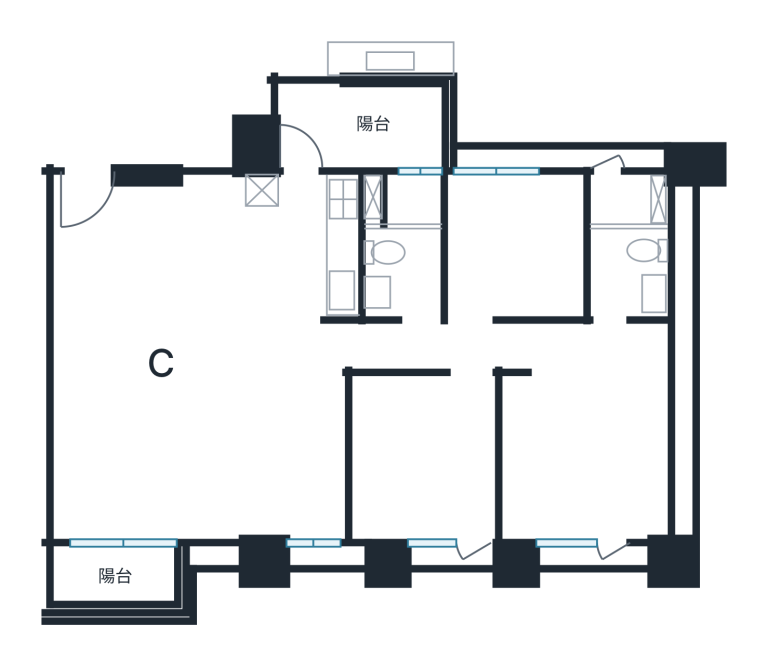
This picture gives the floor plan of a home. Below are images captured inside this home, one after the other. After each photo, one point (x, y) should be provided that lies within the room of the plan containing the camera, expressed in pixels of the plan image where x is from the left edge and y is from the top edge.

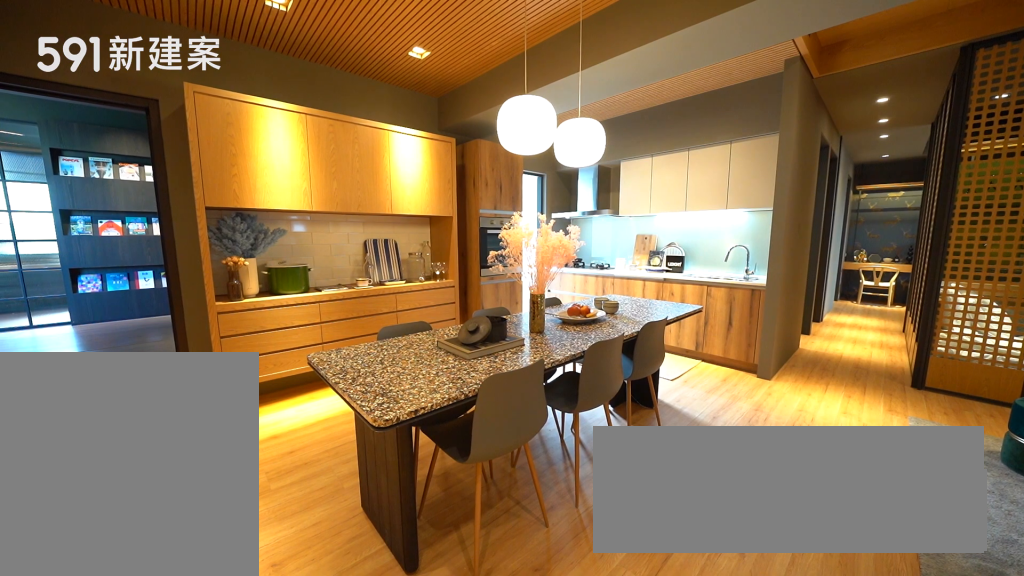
(200, 266)
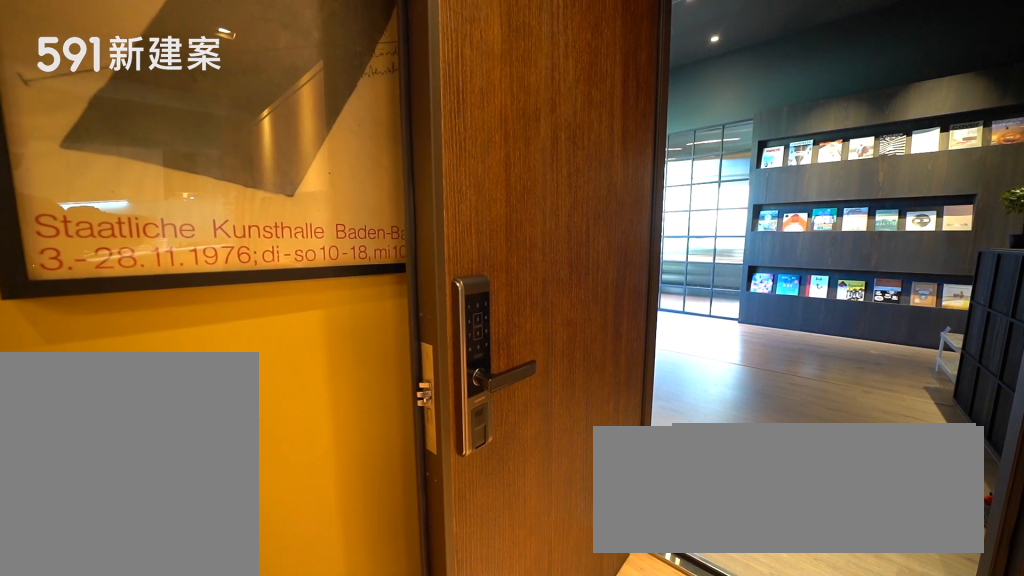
(92, 207)
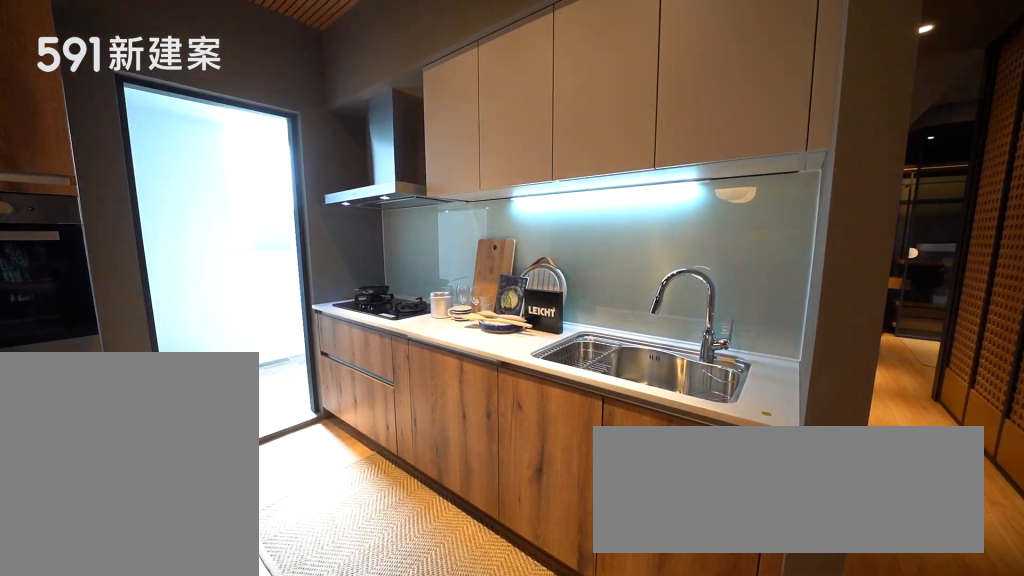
(305, 244)
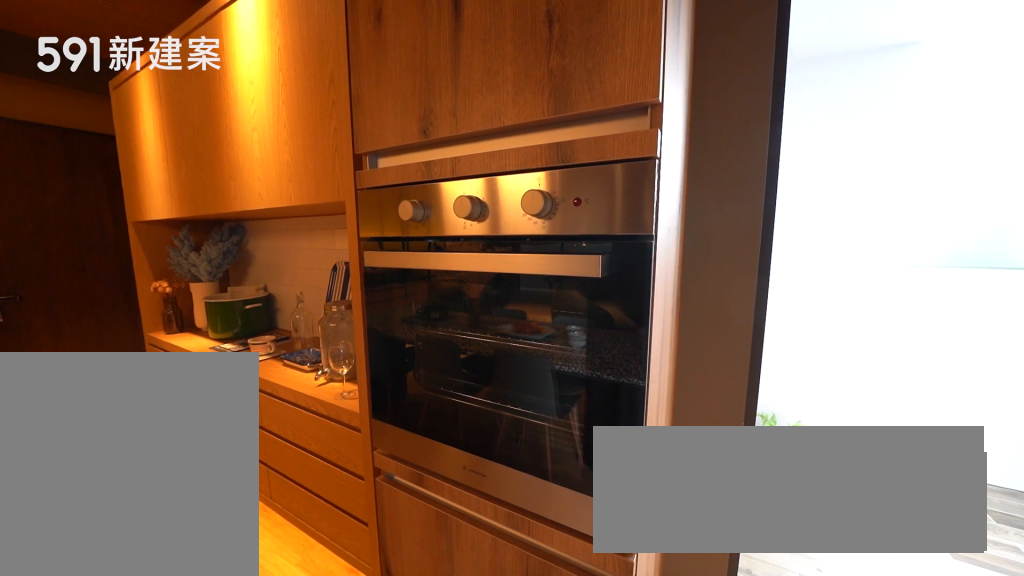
(305, 244)
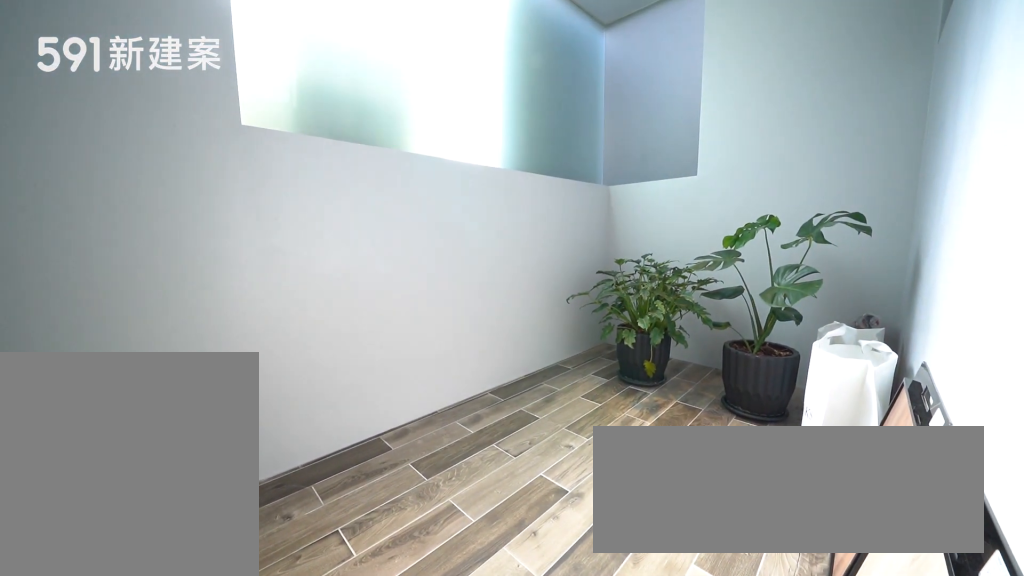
(360, 127)
